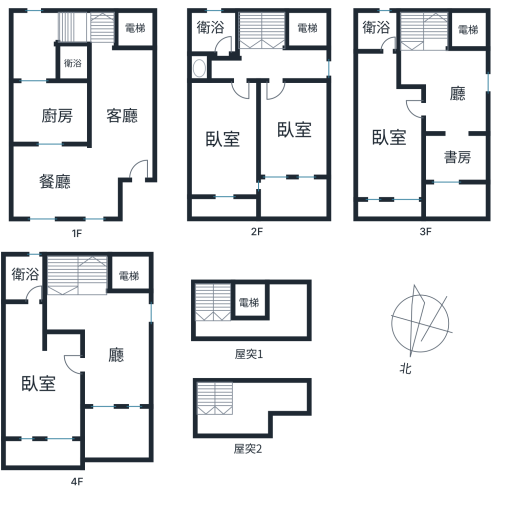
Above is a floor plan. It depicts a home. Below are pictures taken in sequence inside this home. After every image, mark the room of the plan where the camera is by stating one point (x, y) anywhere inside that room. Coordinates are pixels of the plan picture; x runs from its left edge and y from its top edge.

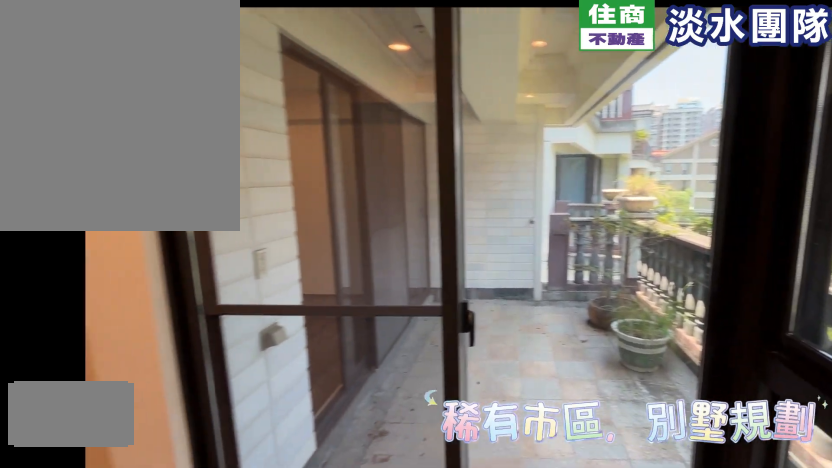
(387, 140)
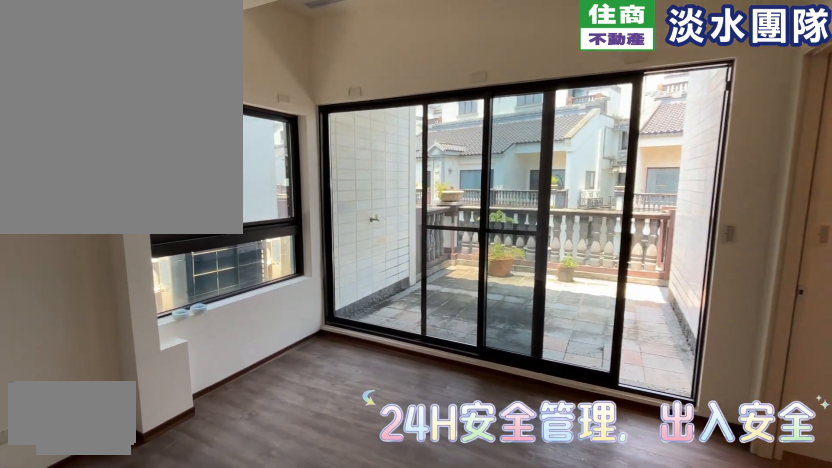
(117, 356)
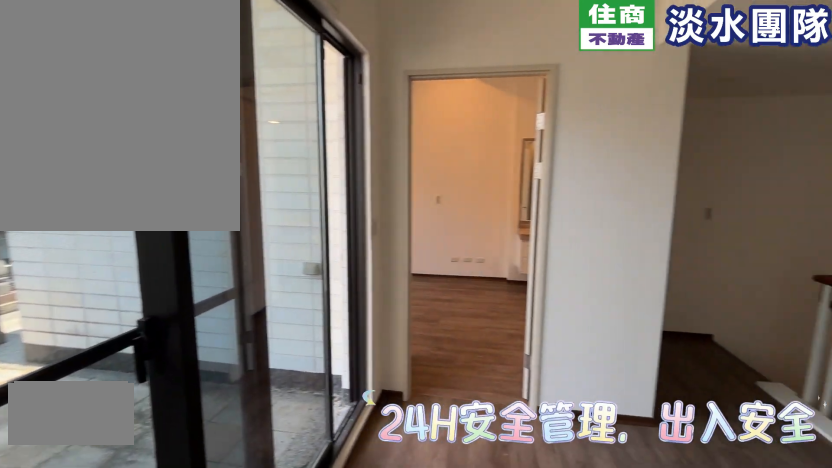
(117, 356)
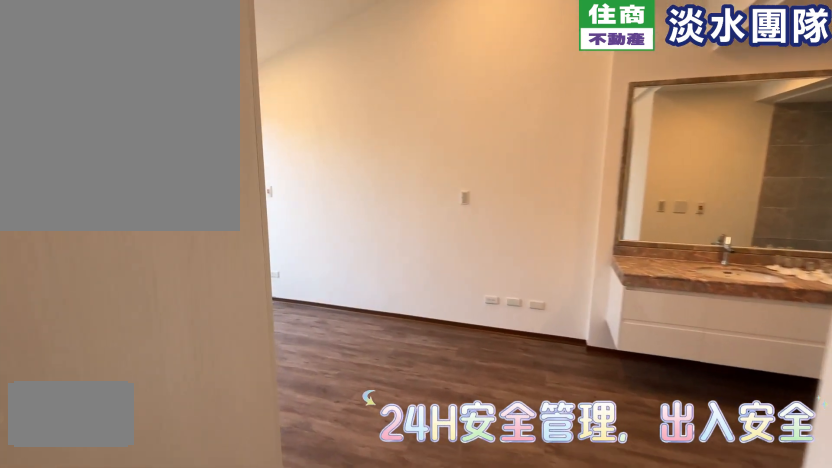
(40, 386)
